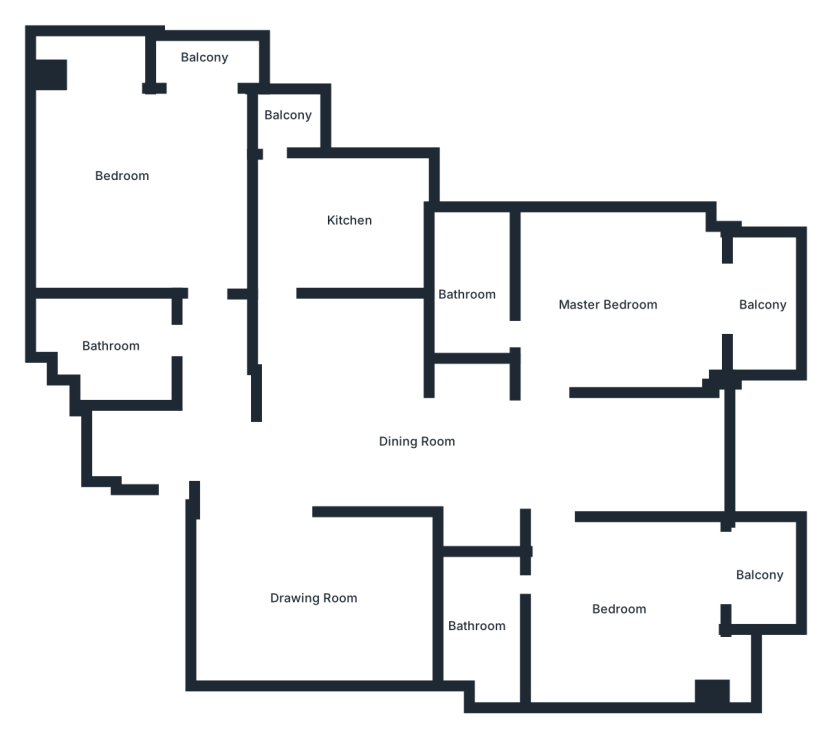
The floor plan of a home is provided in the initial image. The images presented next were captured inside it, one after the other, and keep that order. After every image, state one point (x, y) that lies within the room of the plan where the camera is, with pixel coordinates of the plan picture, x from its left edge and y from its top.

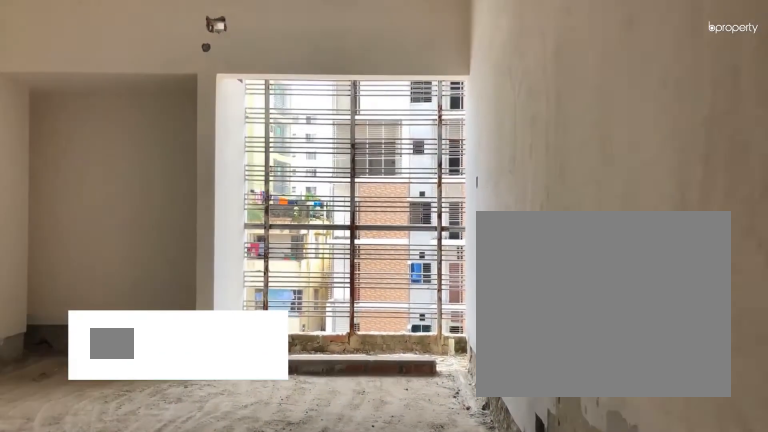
(123, 165)
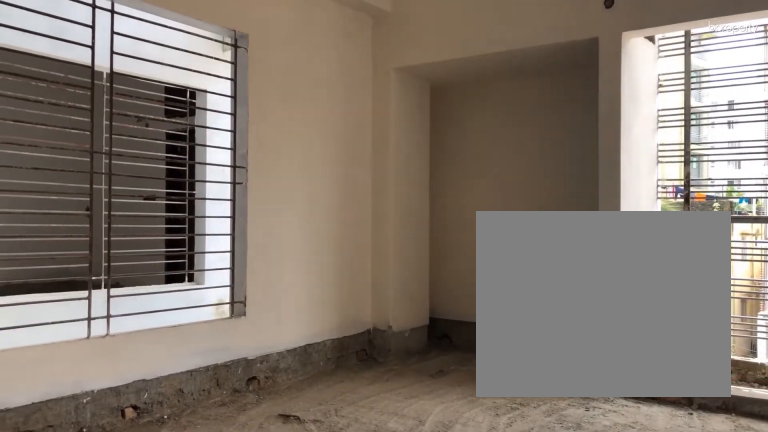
(123, 165)
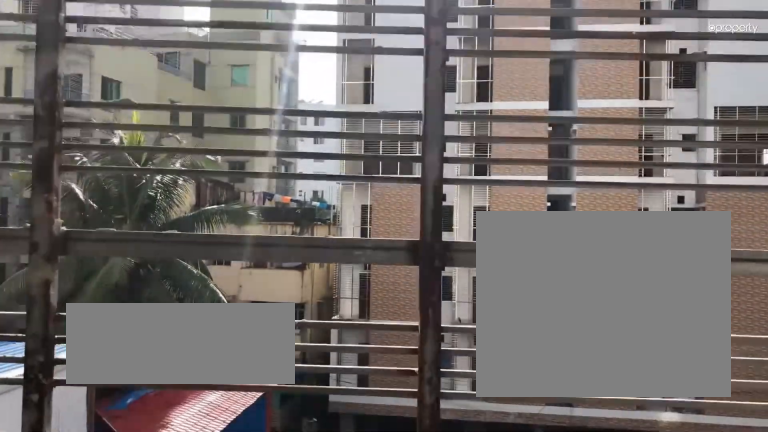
(203, 66)
